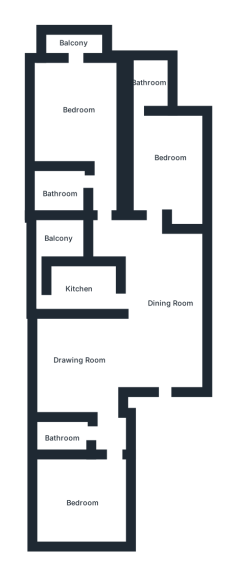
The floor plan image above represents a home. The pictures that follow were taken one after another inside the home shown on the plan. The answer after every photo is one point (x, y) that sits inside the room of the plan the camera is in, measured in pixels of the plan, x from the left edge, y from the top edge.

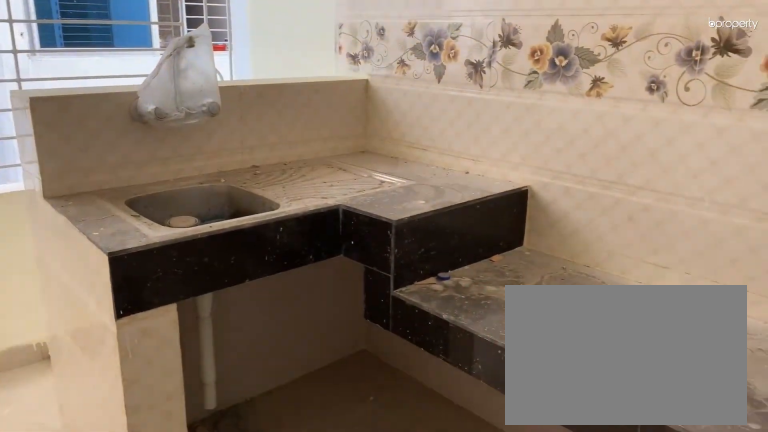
(82, 286)
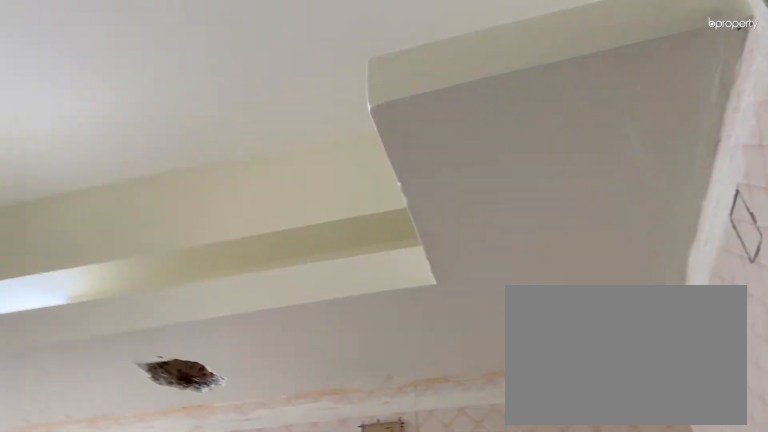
(82, 286)
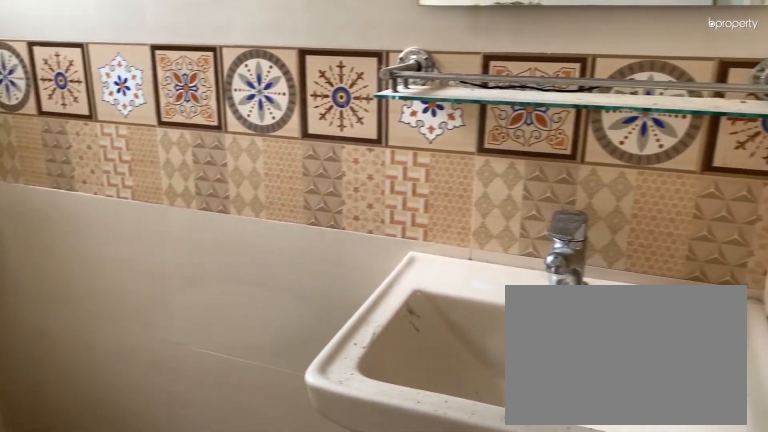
(149, 86)
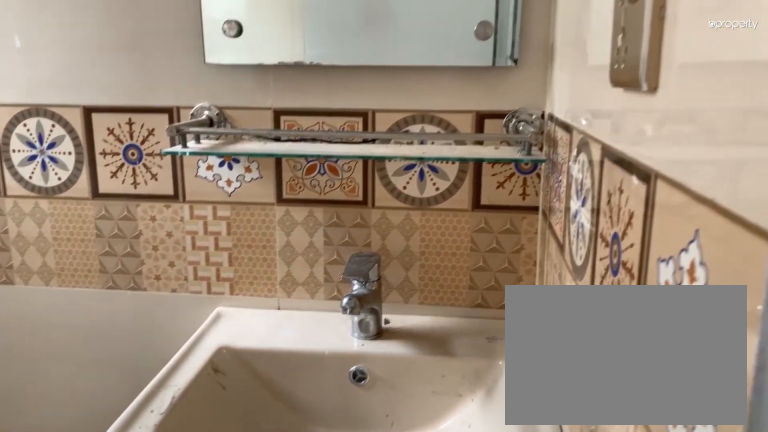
(149, 86)
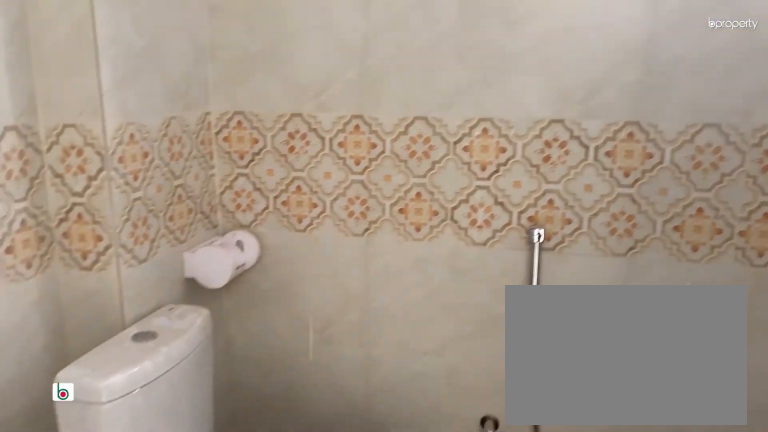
(60, 191)
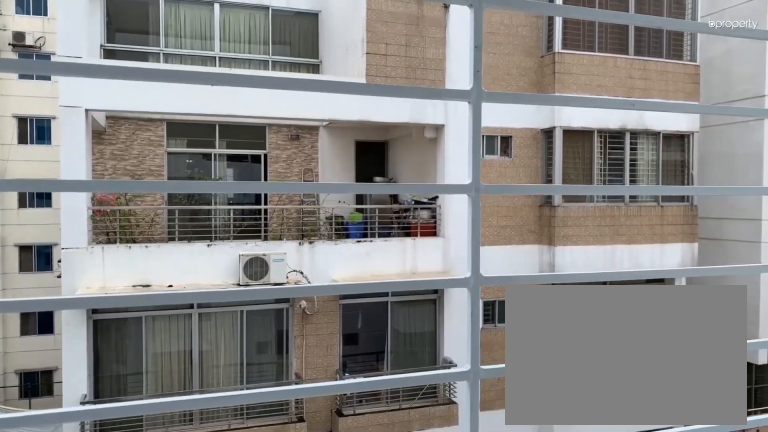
(75, 39)
